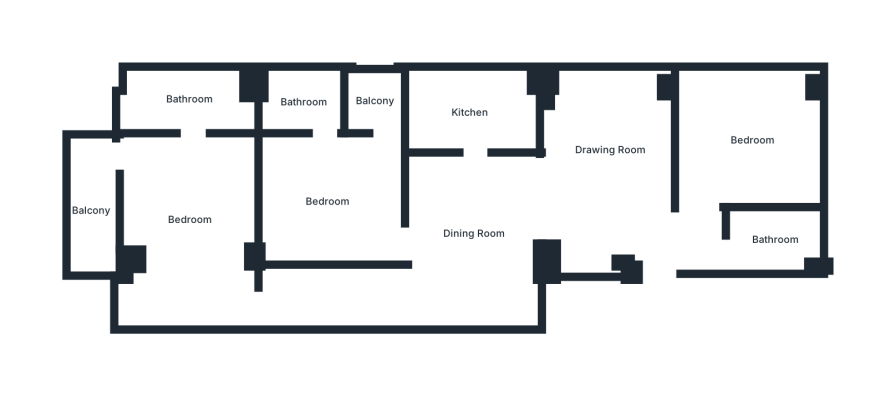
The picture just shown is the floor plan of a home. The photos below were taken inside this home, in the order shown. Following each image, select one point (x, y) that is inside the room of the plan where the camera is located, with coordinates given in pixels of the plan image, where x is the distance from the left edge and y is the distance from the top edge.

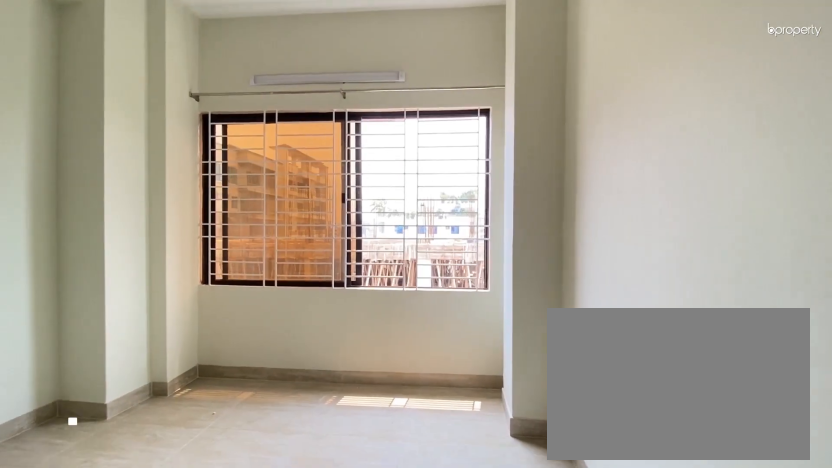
(608, 152)
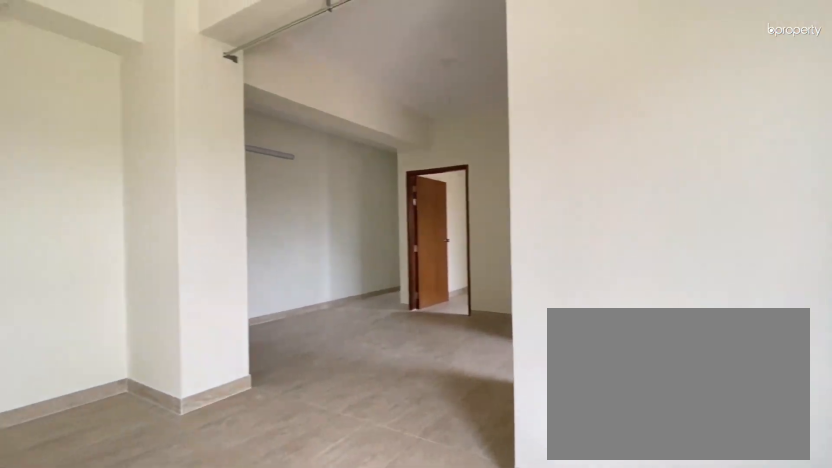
(608, 152)
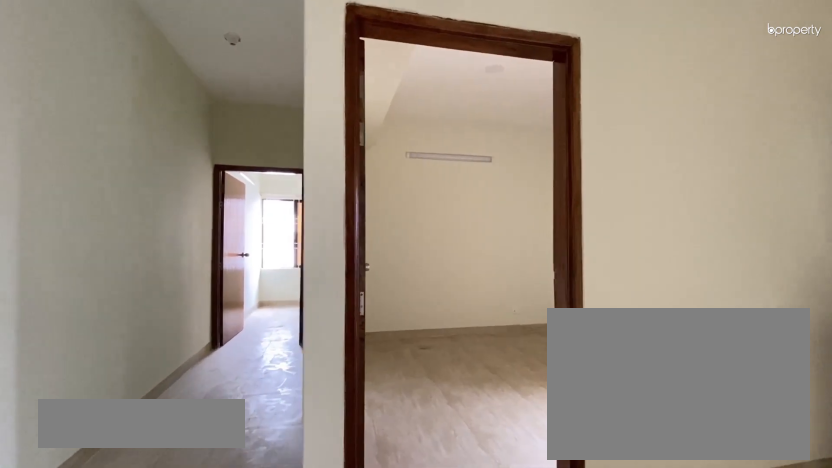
(474, 235)
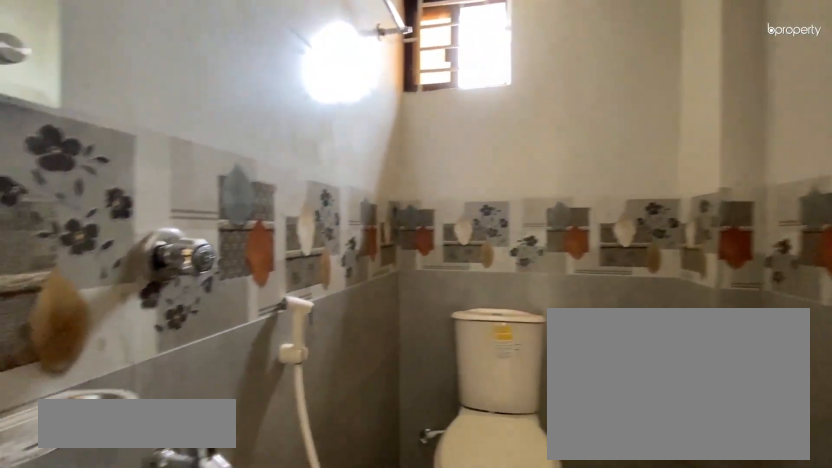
(778, 240)
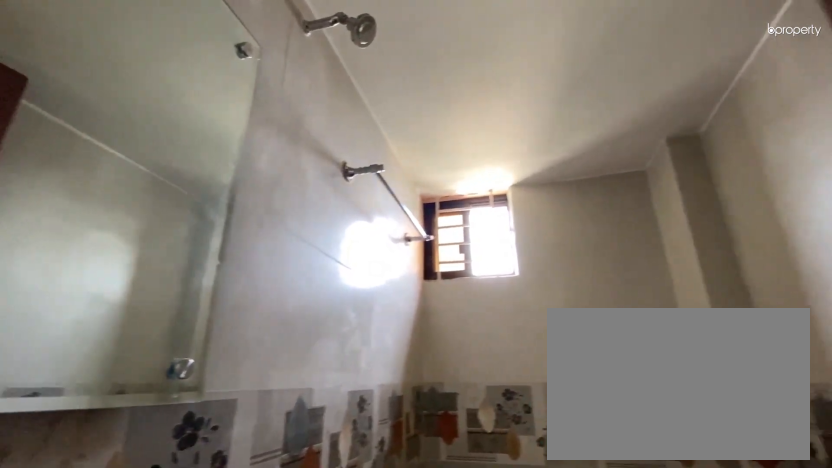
(778, 240)
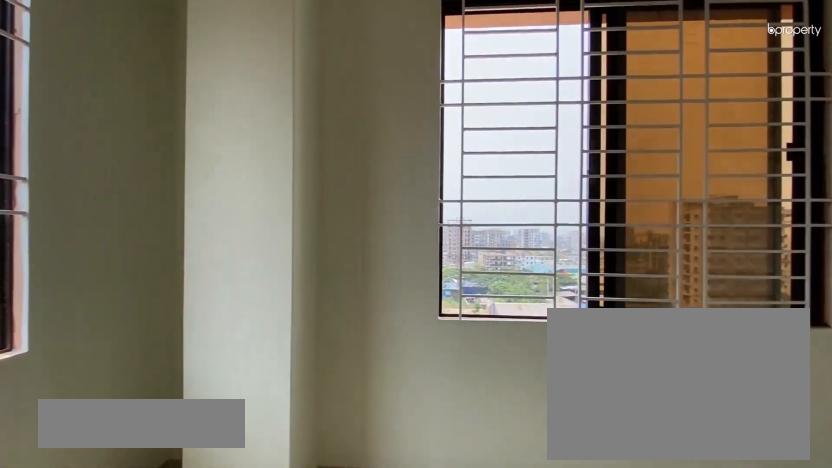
(751, 140)
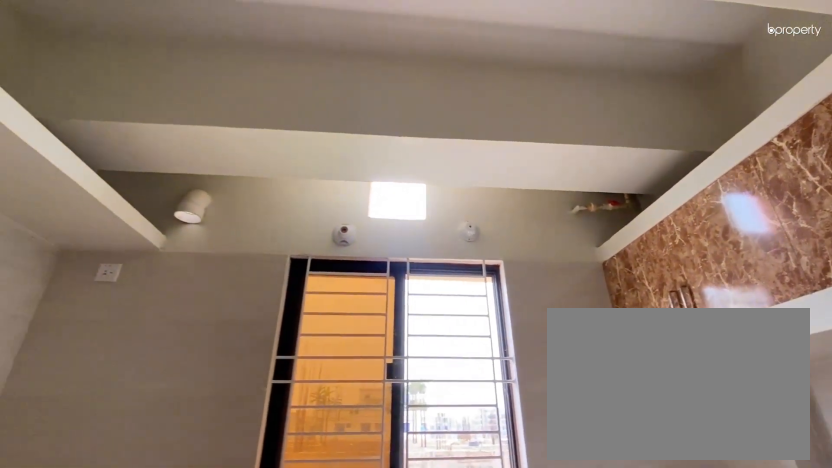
(469, 113)
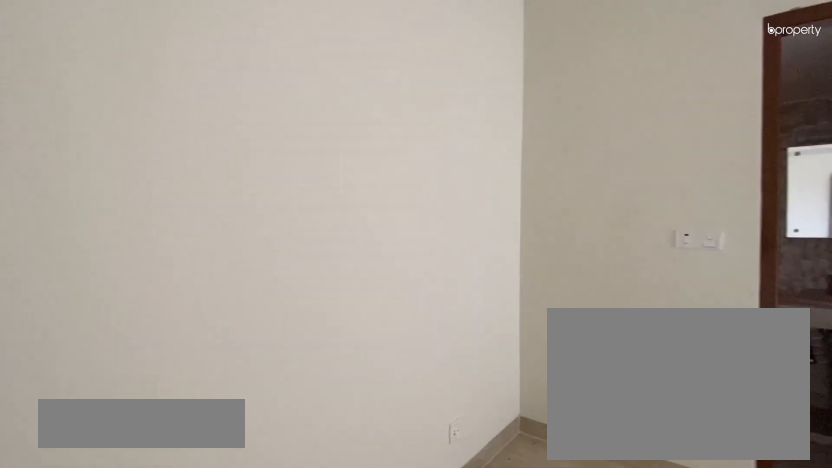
(326, 202)
